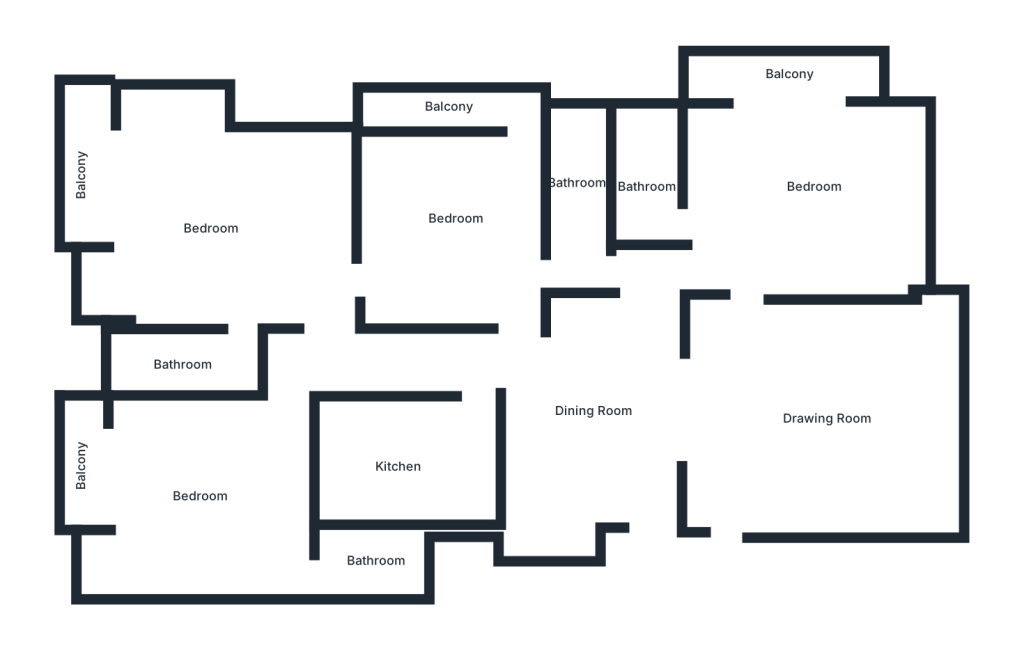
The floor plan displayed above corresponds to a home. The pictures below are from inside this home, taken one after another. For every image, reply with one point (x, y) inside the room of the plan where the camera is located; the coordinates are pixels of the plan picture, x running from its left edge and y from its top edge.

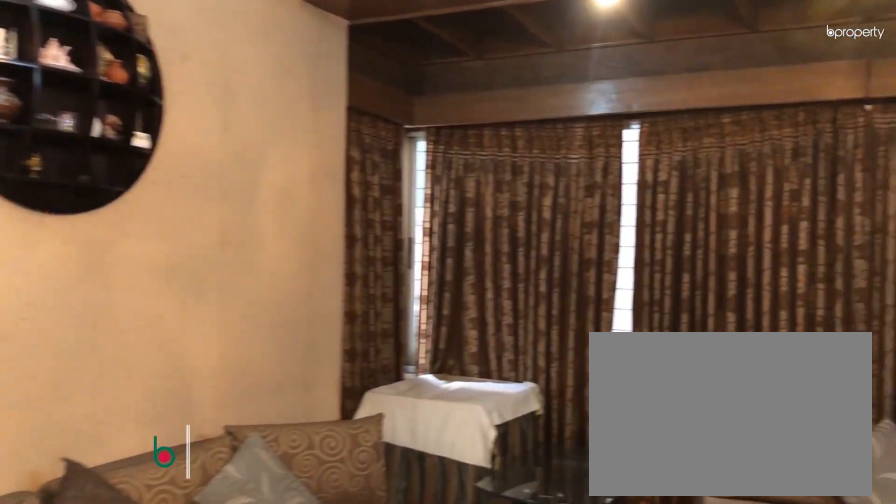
(833, 422)
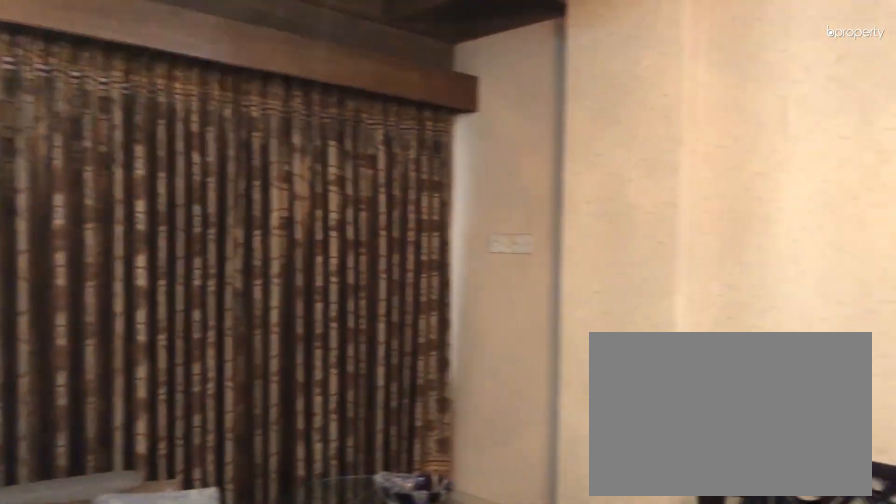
(833, 422)
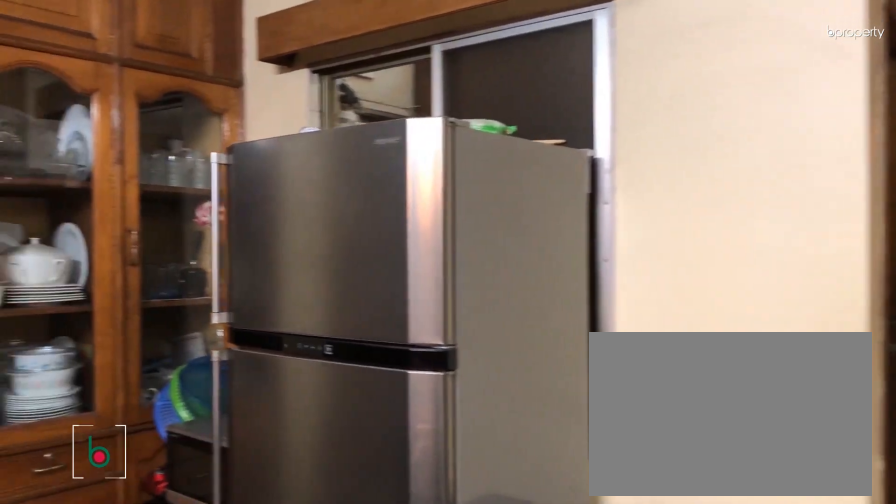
(587, 419)
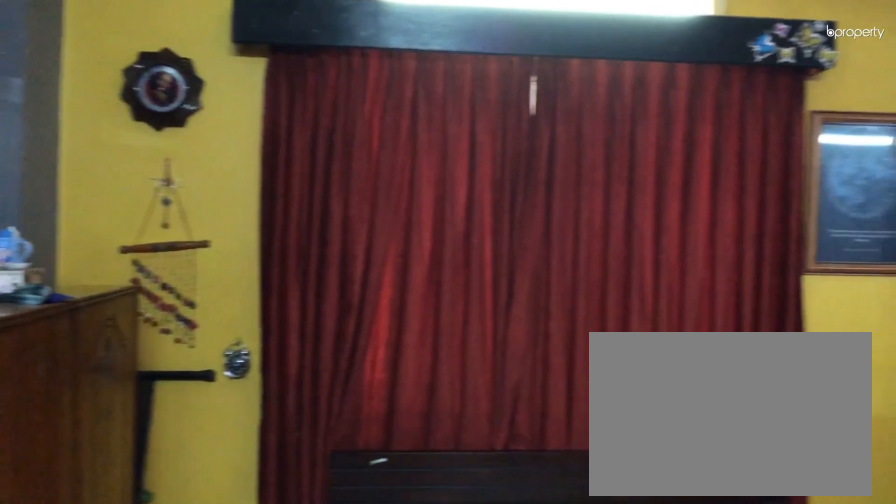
(803, 186)
